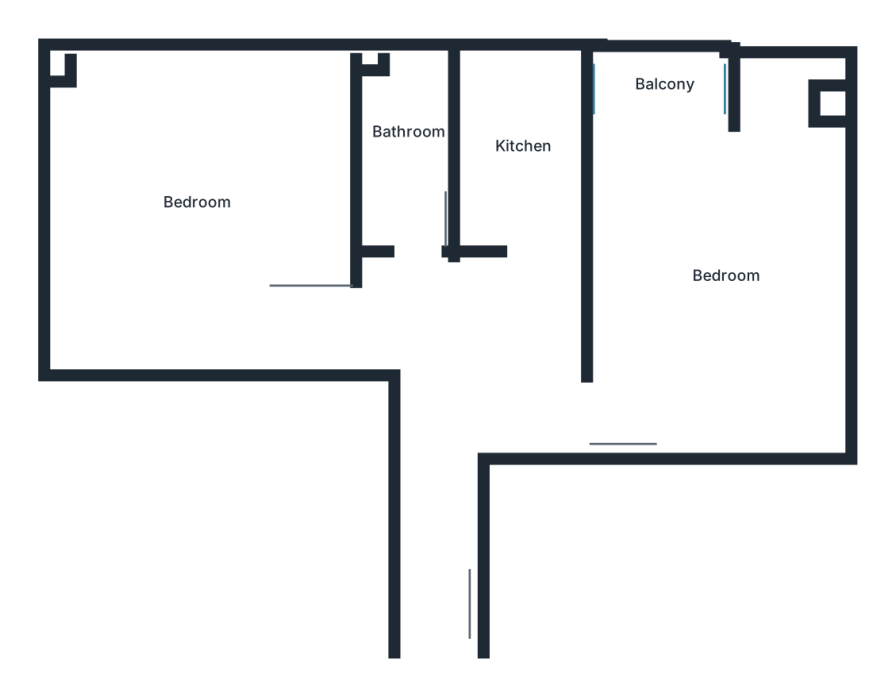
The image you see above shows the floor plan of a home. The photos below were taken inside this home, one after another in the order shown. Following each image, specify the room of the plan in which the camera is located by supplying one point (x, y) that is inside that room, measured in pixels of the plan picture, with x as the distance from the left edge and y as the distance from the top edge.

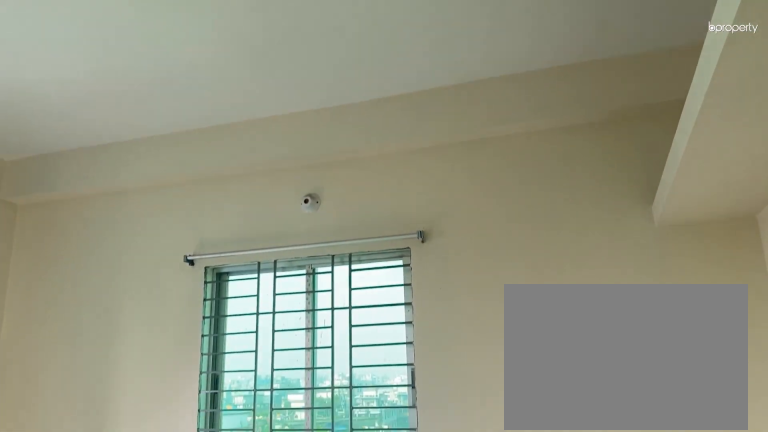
(722, 264)
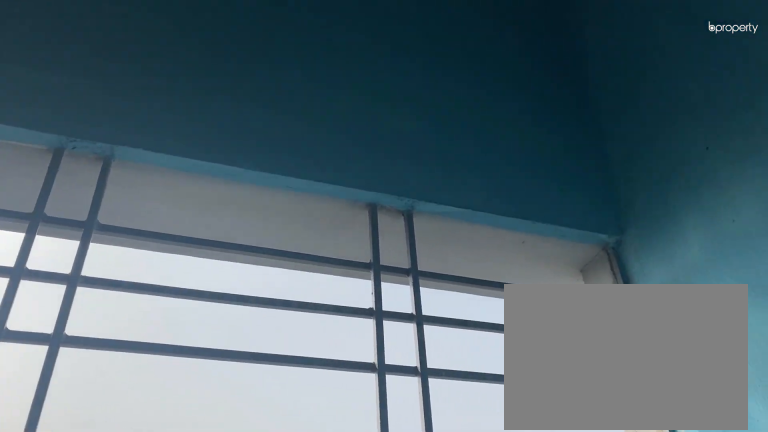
(655, 97)
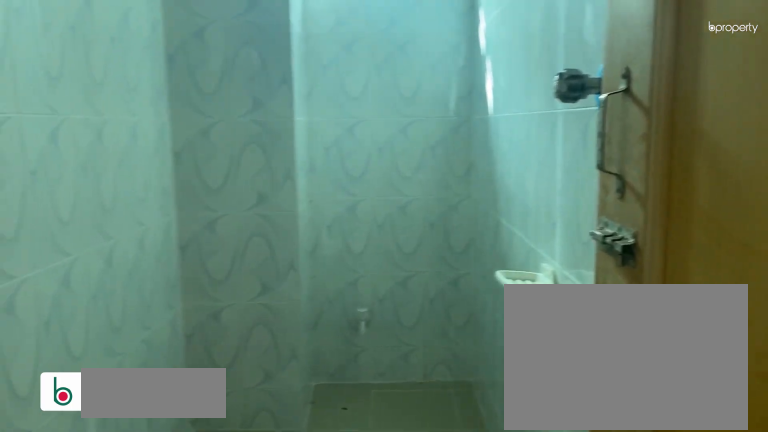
(400, 149)
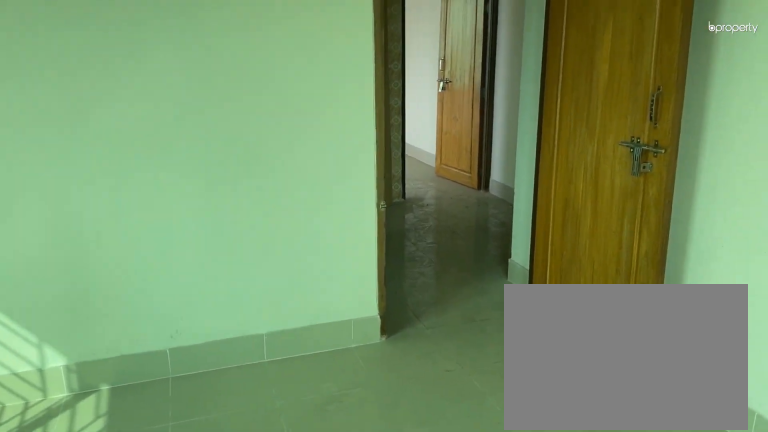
(197, 193)
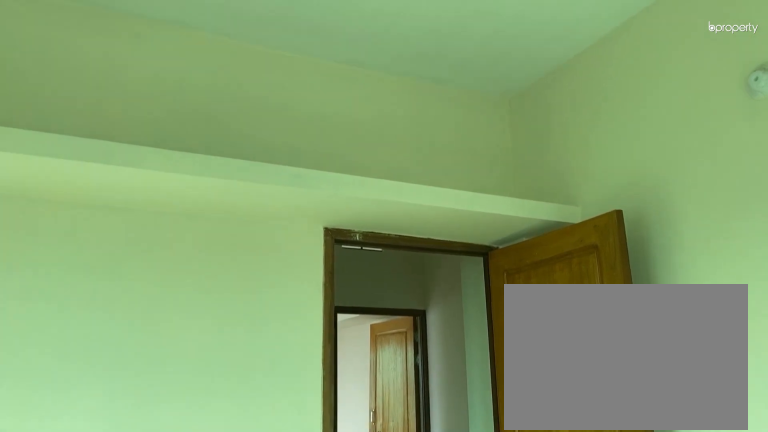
(197, 193)
